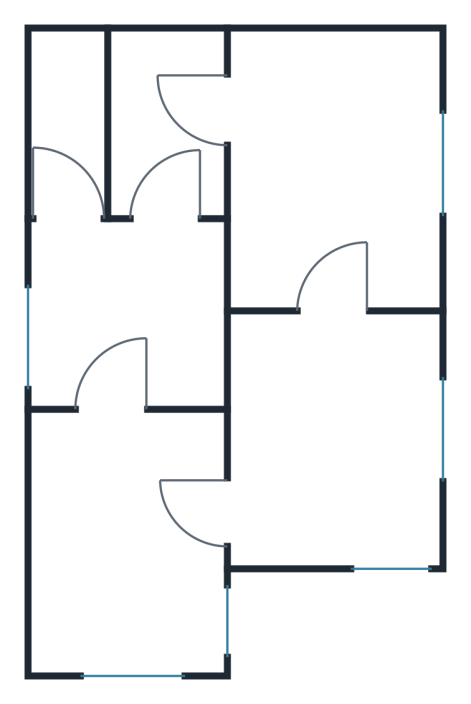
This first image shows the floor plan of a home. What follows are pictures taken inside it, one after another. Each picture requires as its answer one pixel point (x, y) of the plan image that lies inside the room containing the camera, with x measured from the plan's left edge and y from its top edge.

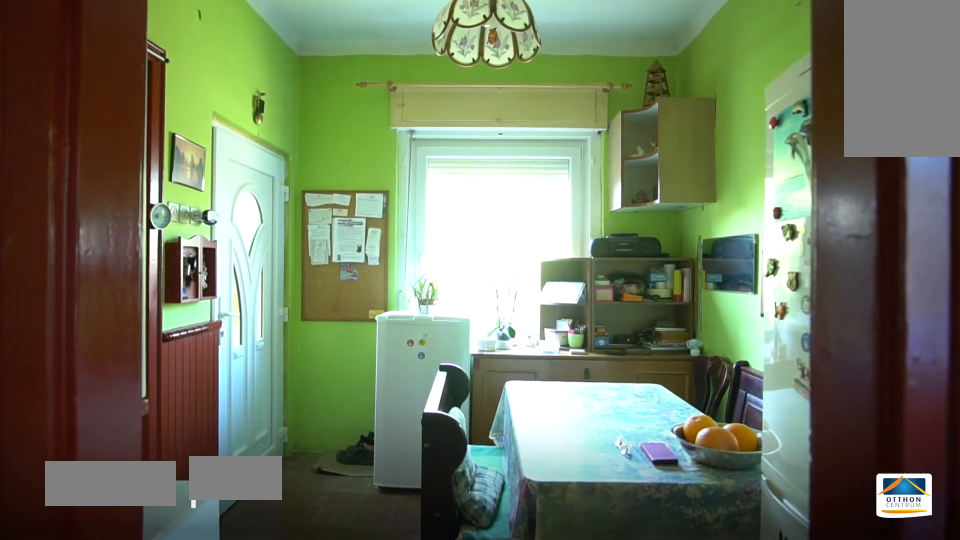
(128, 535)
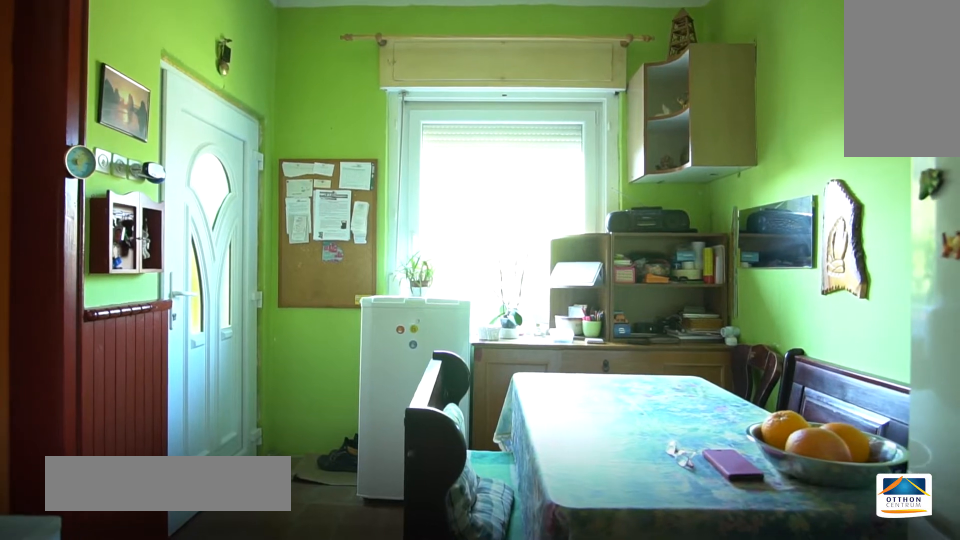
(128, 535)
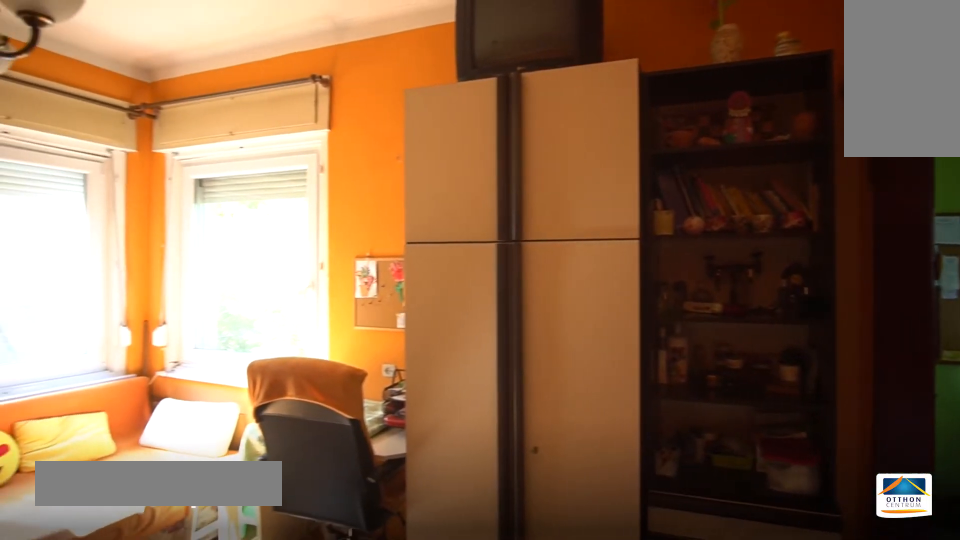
(341, 439)
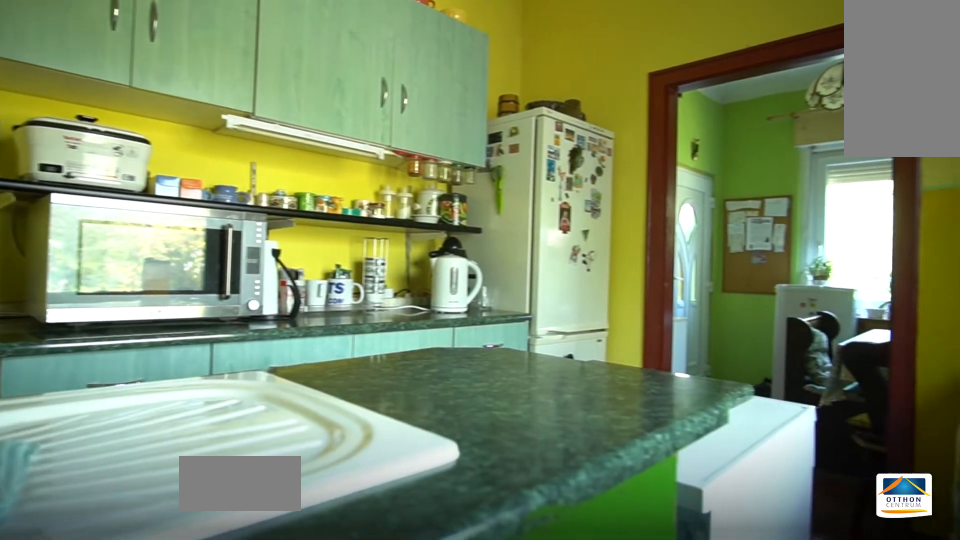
(128, 308)
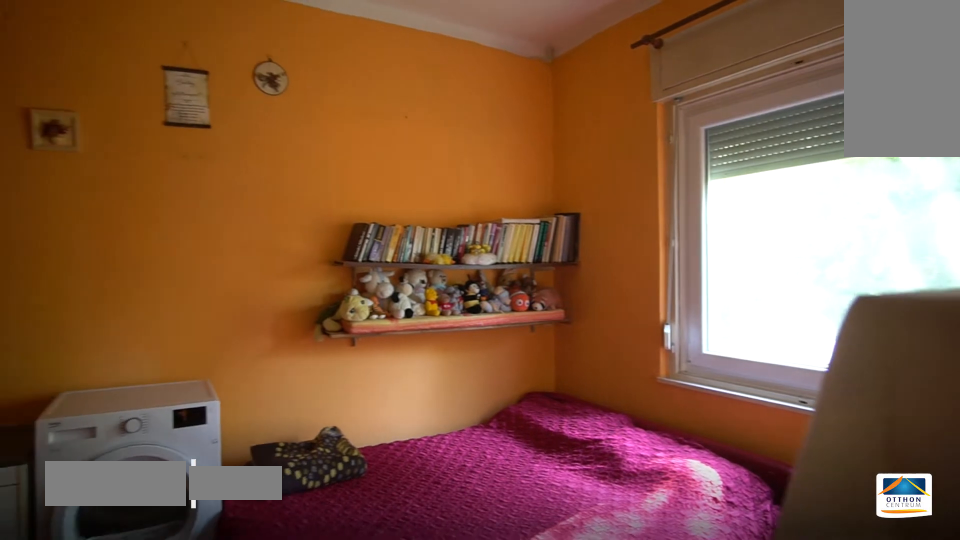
(338, 152)
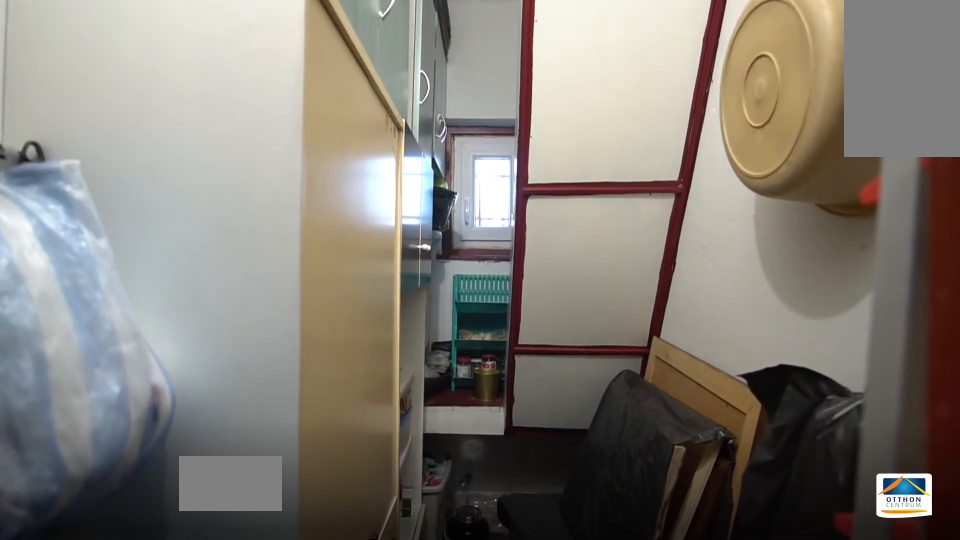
(76, 114)
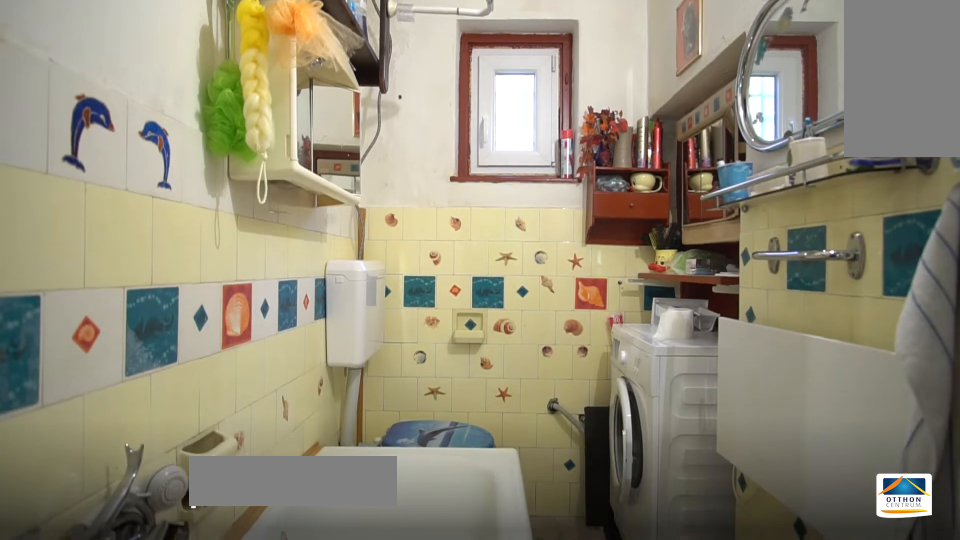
(170, 117)
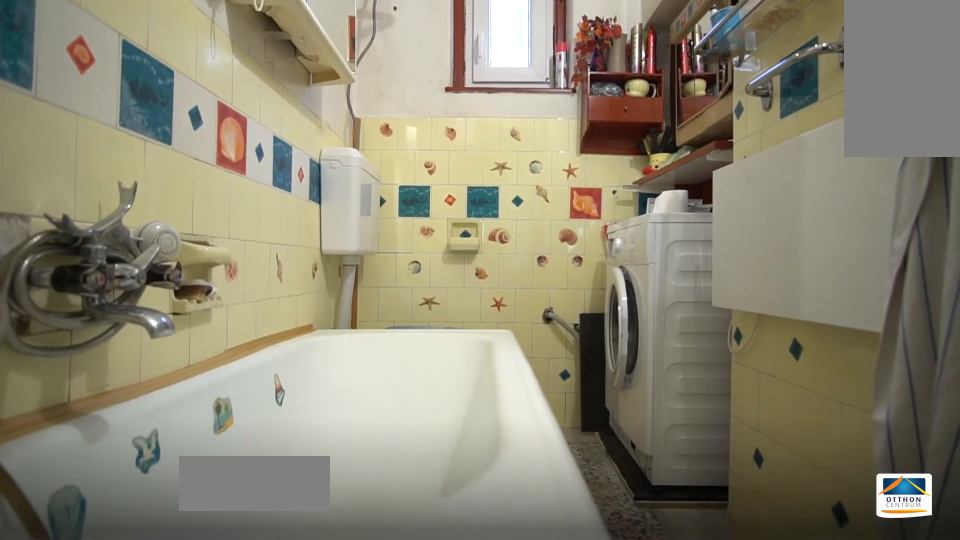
(172, 119)
